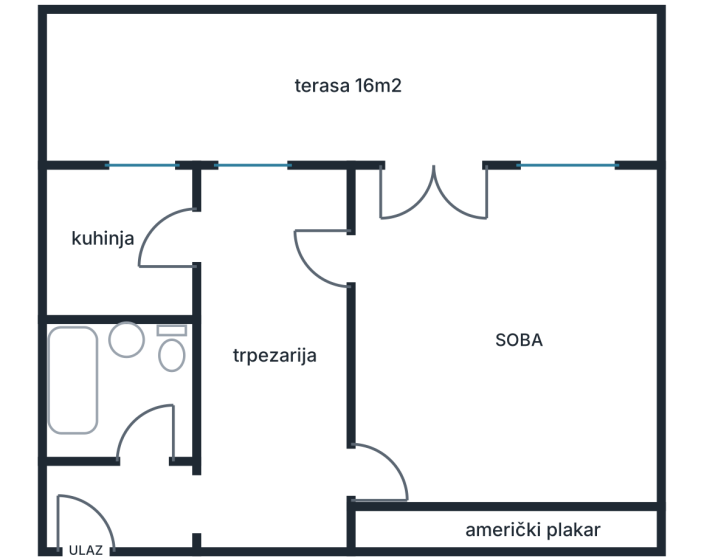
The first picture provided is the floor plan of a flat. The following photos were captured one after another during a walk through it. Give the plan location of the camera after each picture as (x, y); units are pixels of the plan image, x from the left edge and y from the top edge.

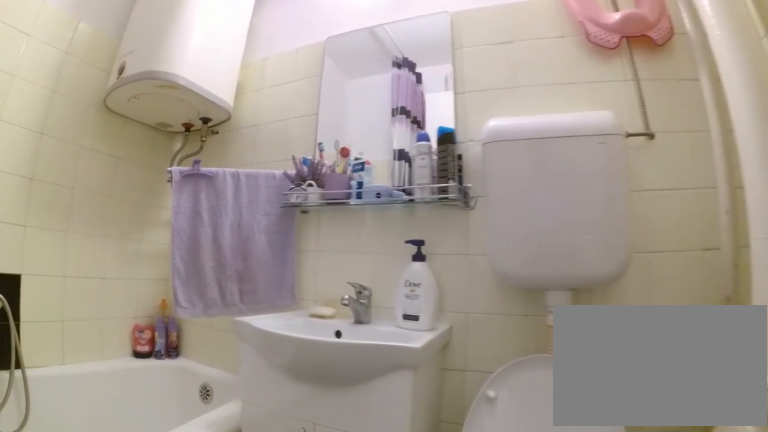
(164, 423)
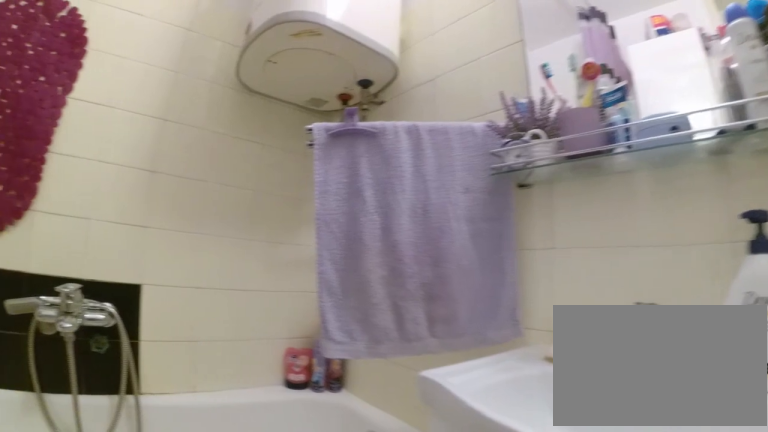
(176, 404)
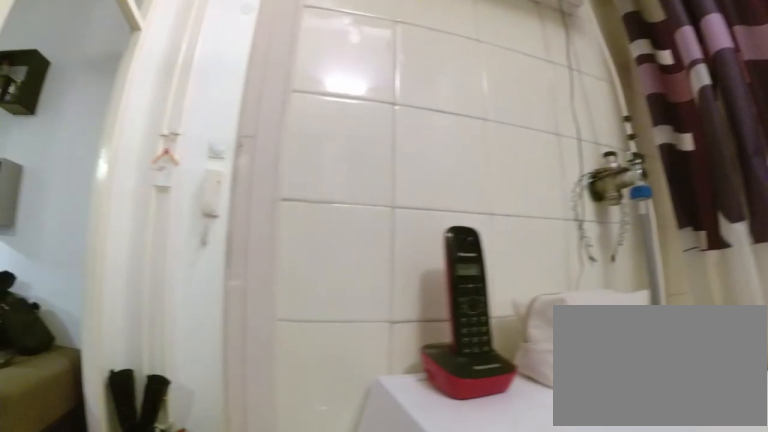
(166, 387)
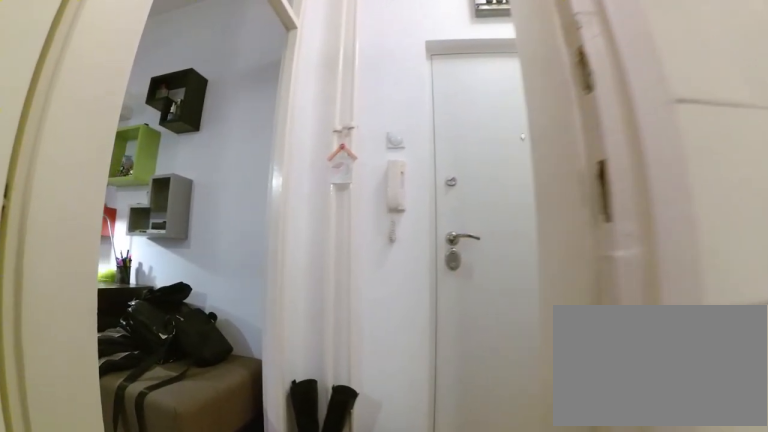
(157, 399)
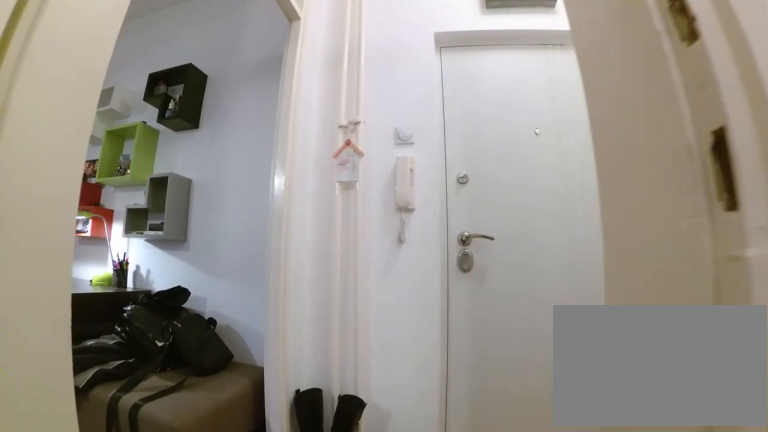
(157, 405)
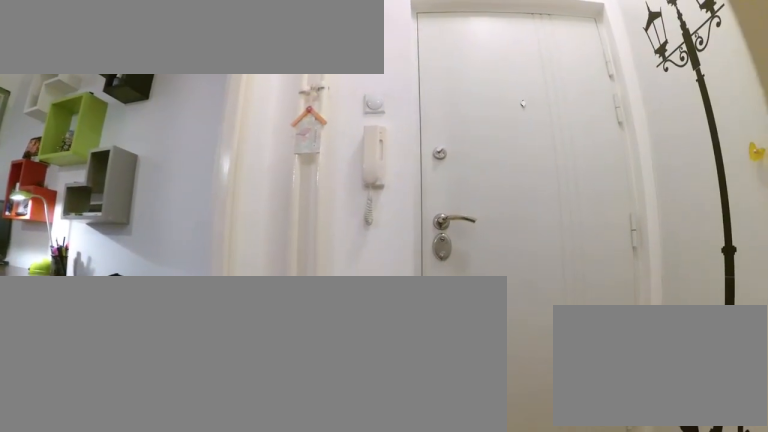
(158, 424)
